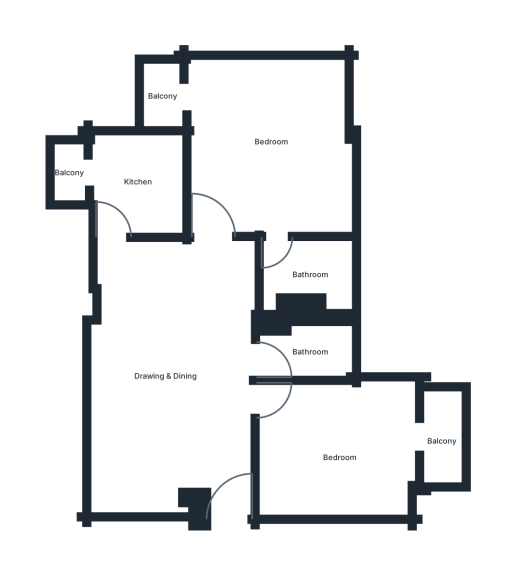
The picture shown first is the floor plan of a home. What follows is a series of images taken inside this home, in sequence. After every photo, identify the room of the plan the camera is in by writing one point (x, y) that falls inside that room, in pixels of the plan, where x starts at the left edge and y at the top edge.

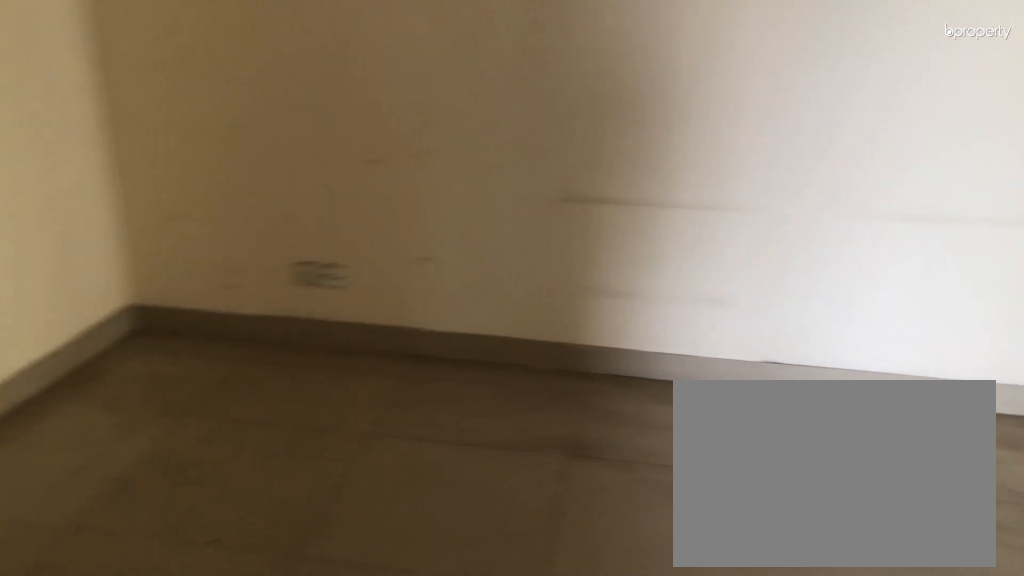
(166, 363)
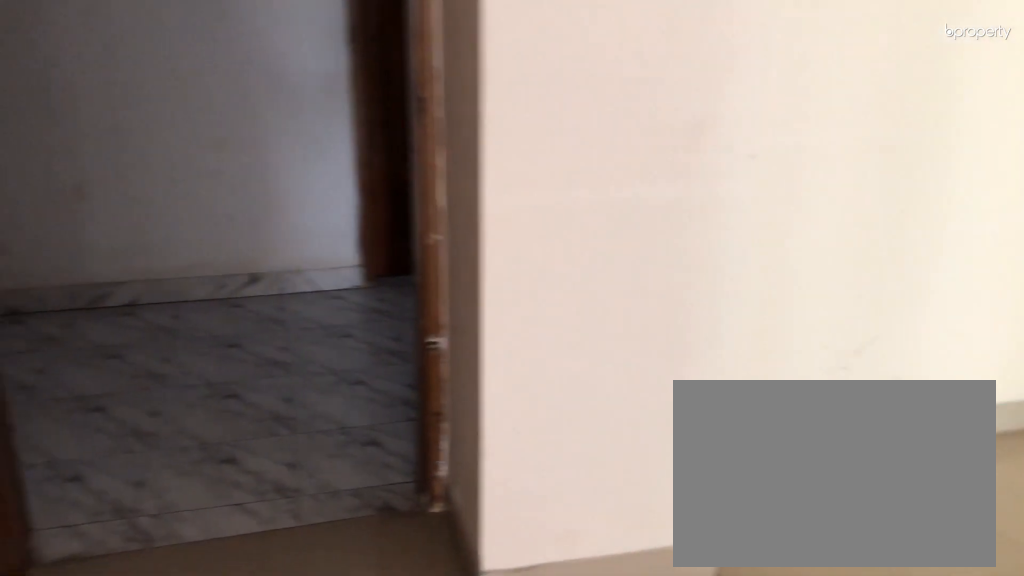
(166, 363)
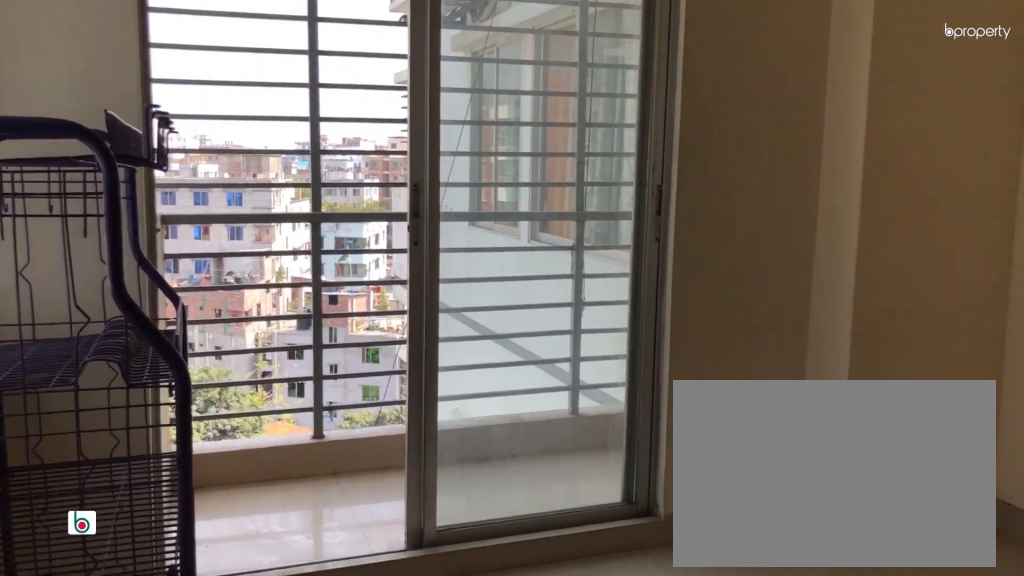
(335, 451)
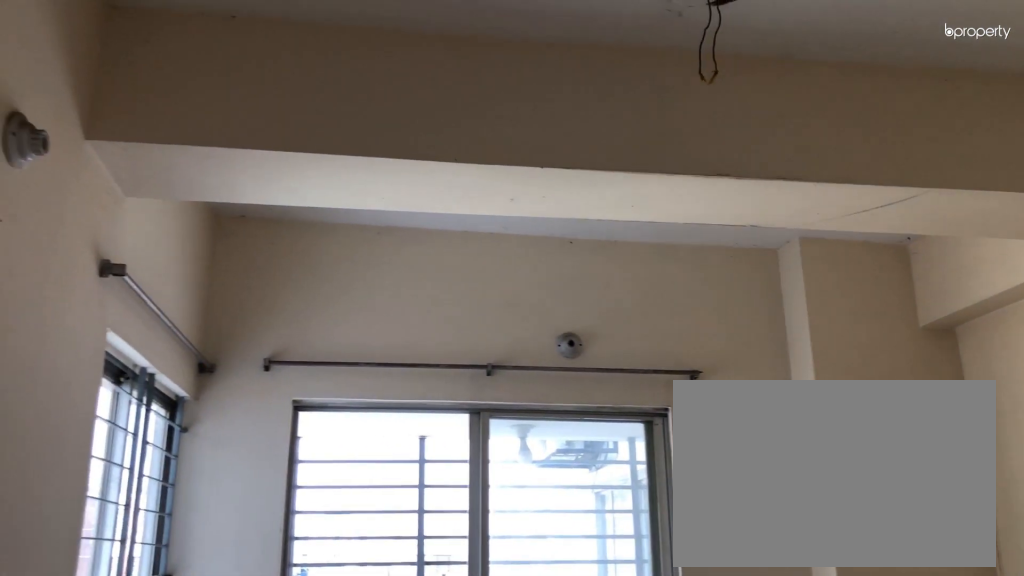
(335, 451)
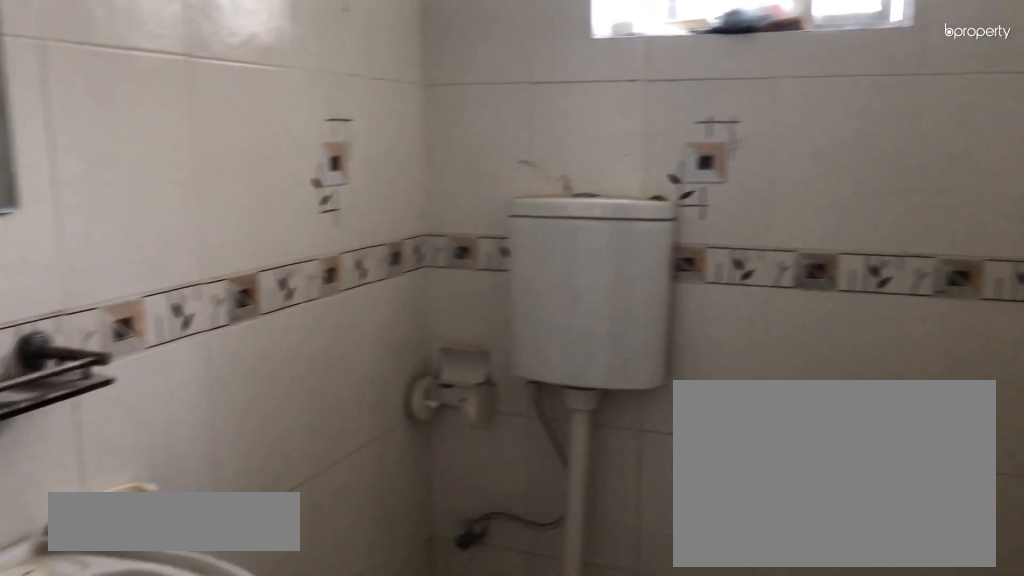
(306, 347)
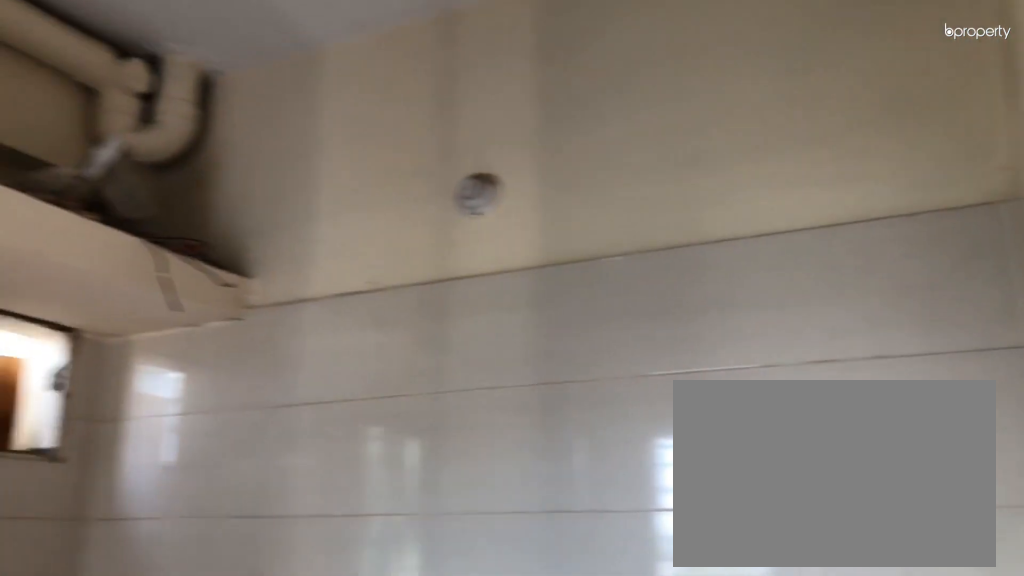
(132, 184)
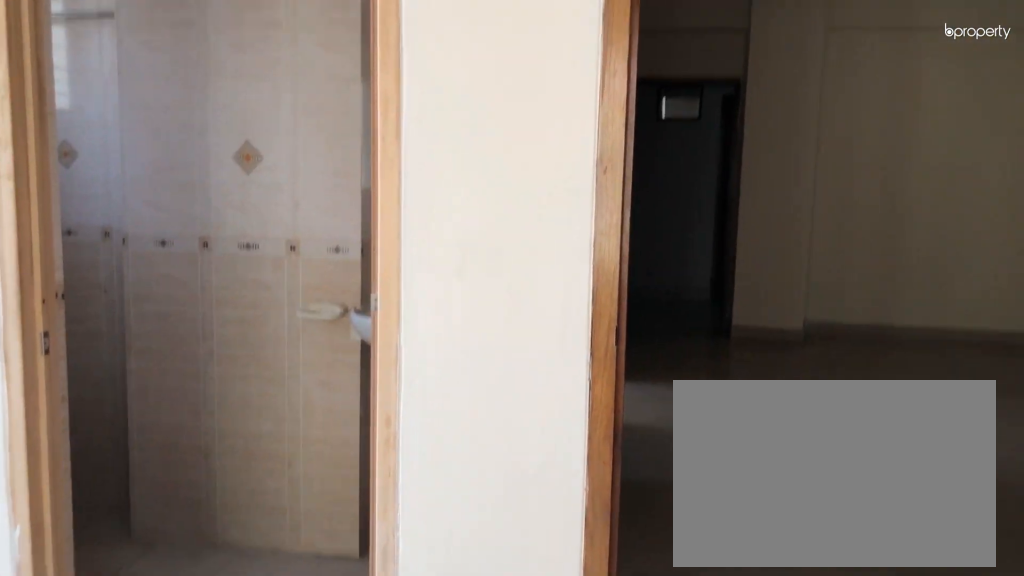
(269, 136)
